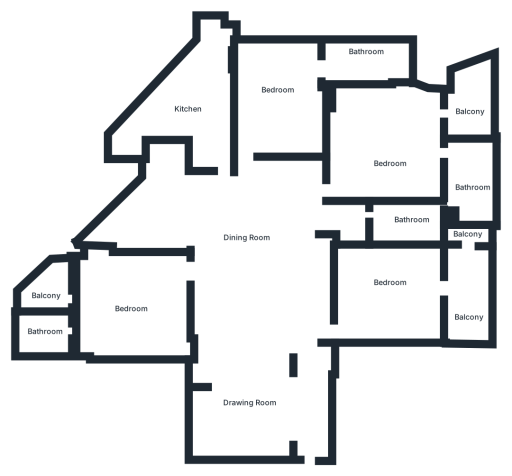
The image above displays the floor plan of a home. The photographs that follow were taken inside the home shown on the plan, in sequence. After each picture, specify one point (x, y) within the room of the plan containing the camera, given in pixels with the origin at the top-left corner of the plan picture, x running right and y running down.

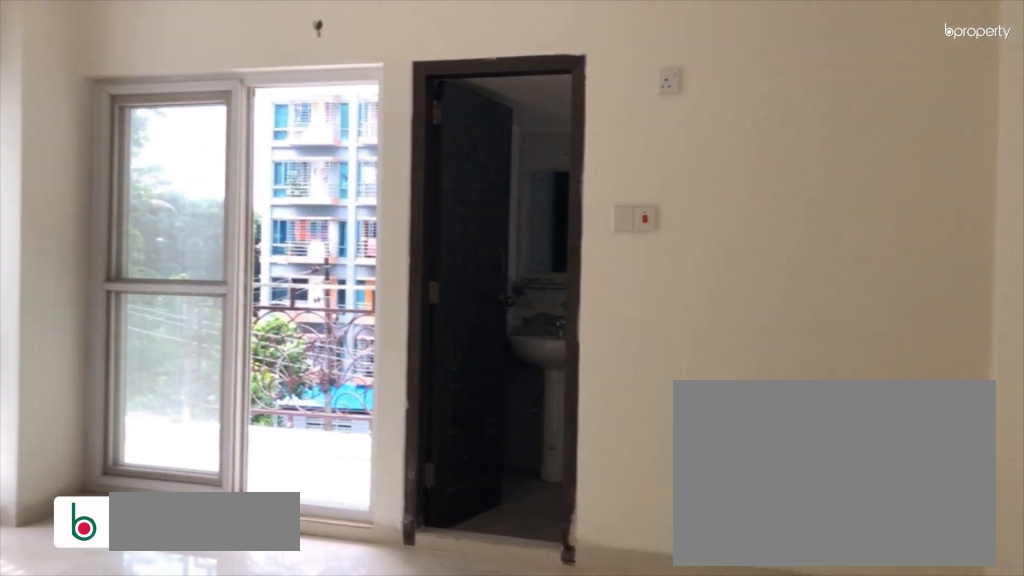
(384, 167)
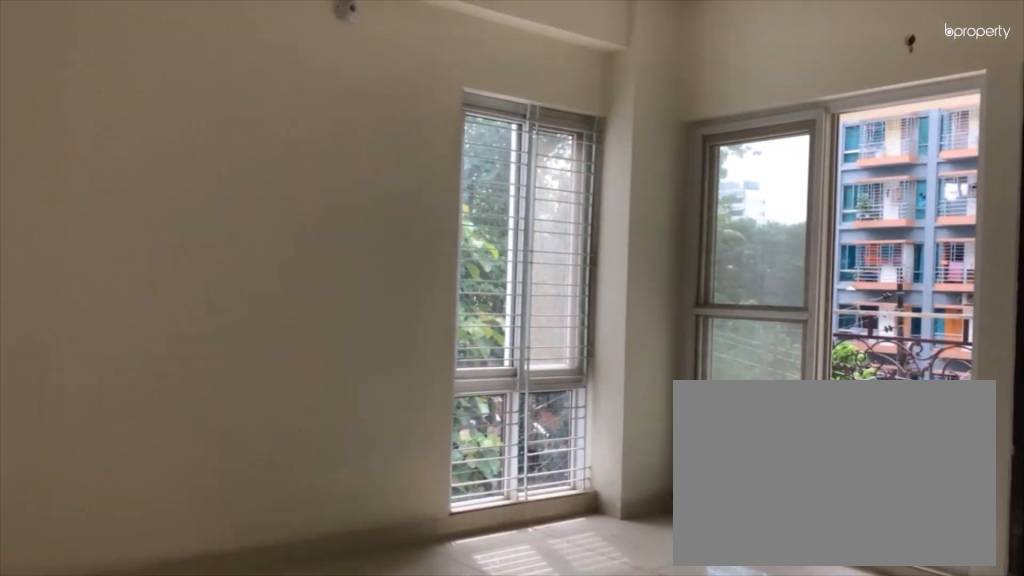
(384, 167)
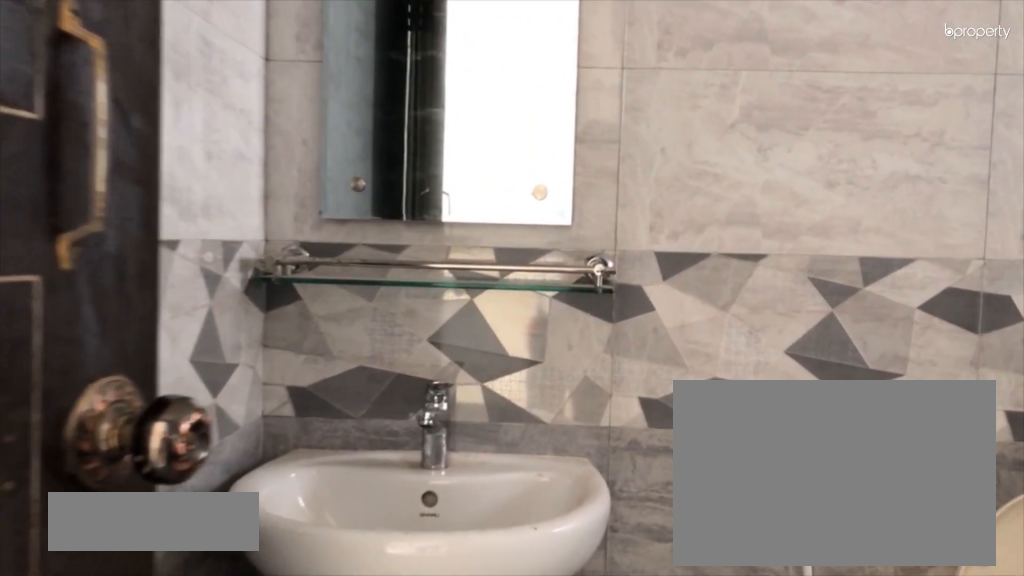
(469, 187)
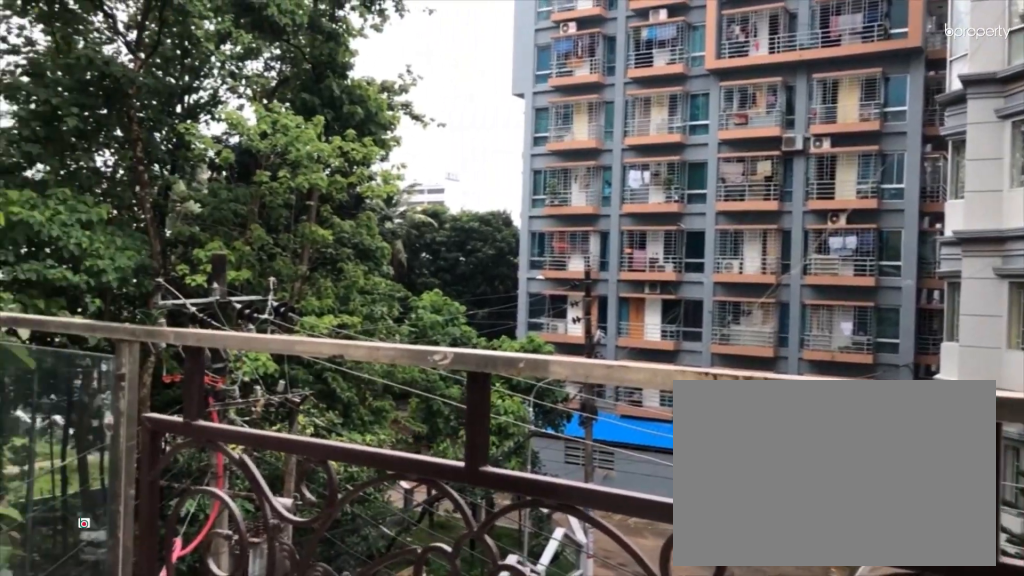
(472, 108)
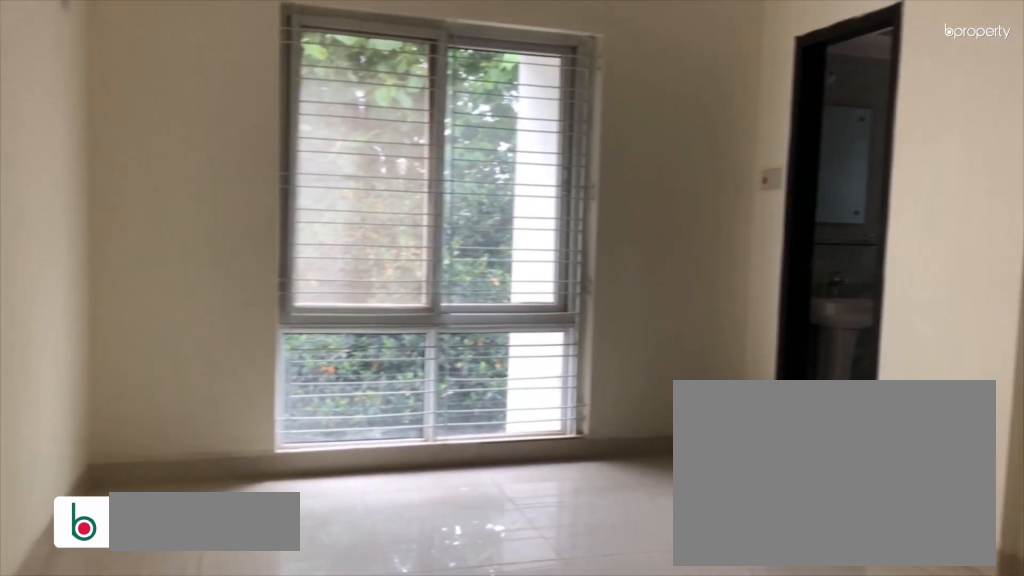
(275, 98)
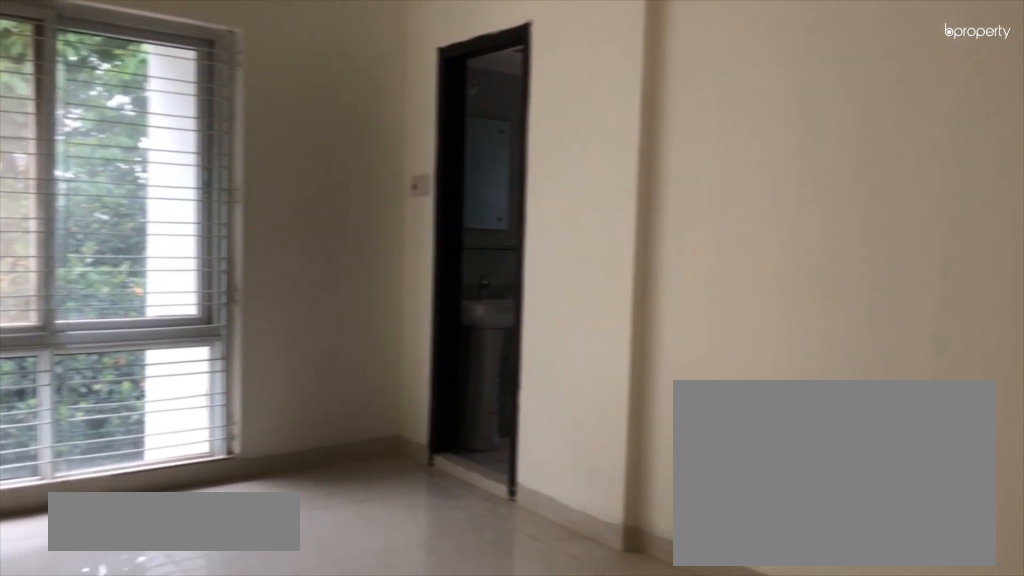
(275, 98)
